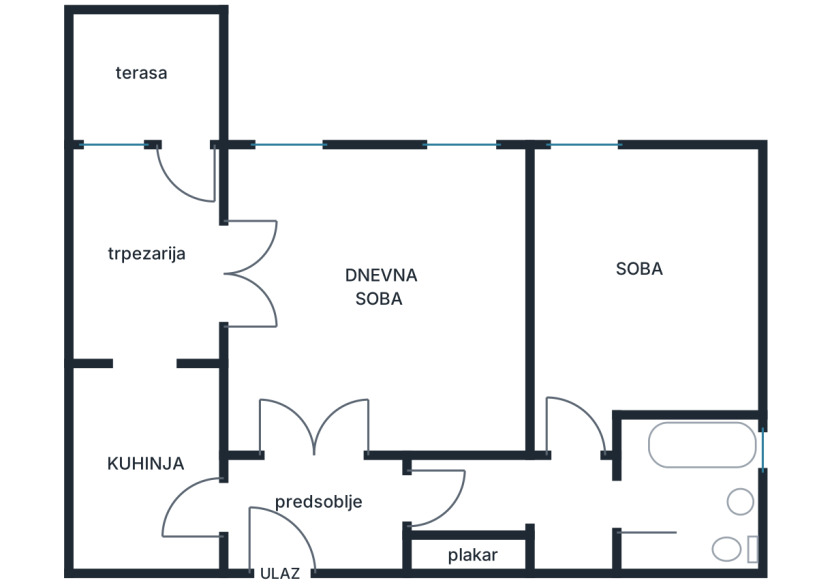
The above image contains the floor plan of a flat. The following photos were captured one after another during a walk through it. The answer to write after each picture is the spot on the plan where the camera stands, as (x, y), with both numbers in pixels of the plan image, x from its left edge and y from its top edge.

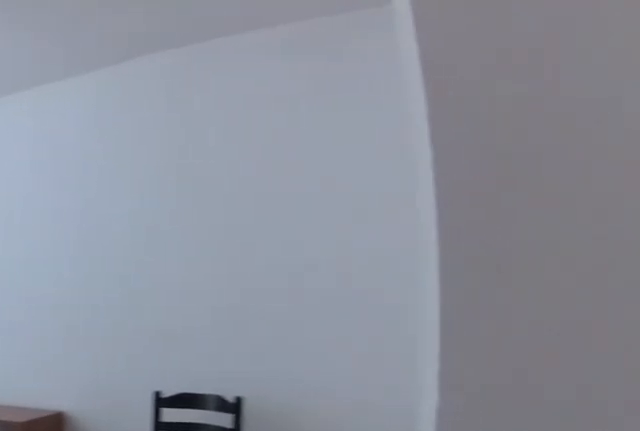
(572, 438)
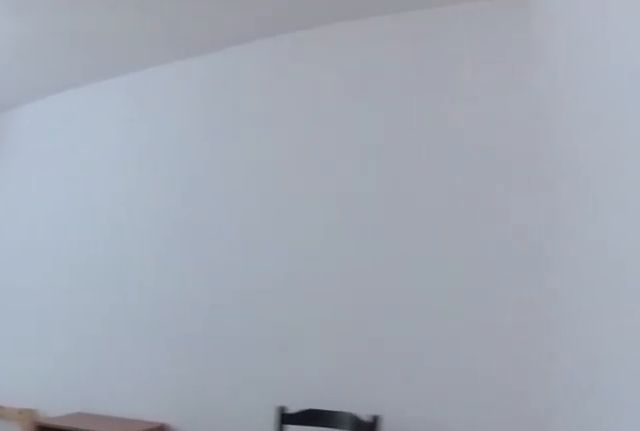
(574, 434)
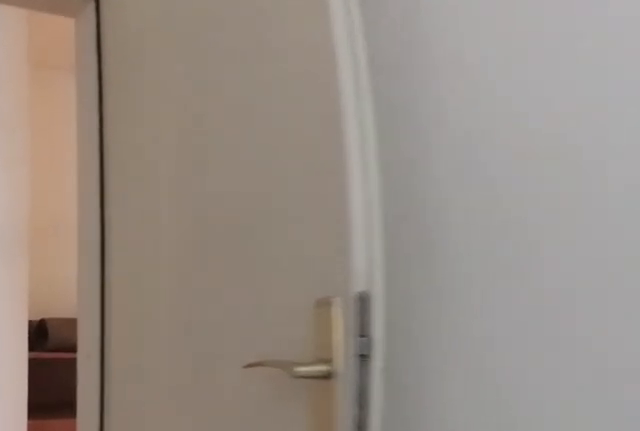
(575, 343)
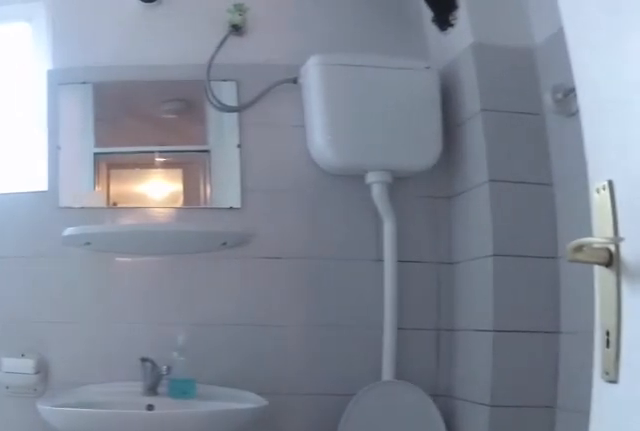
(608, 504)
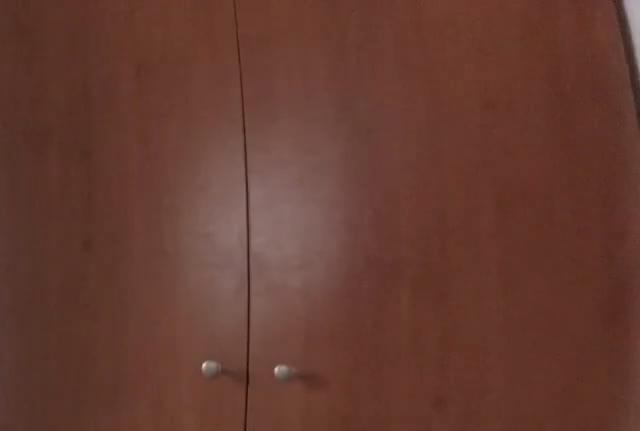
(587, 448)
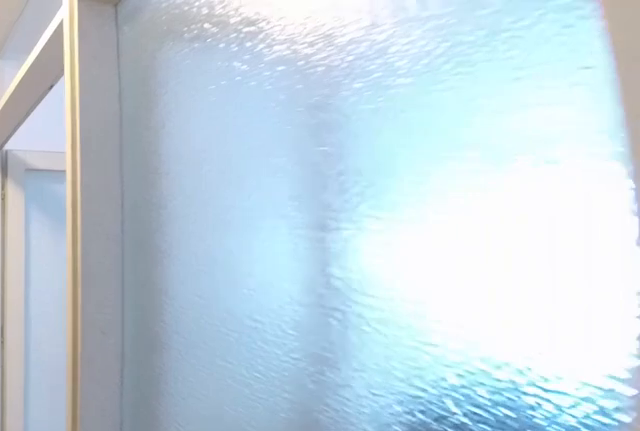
(442, 488)
